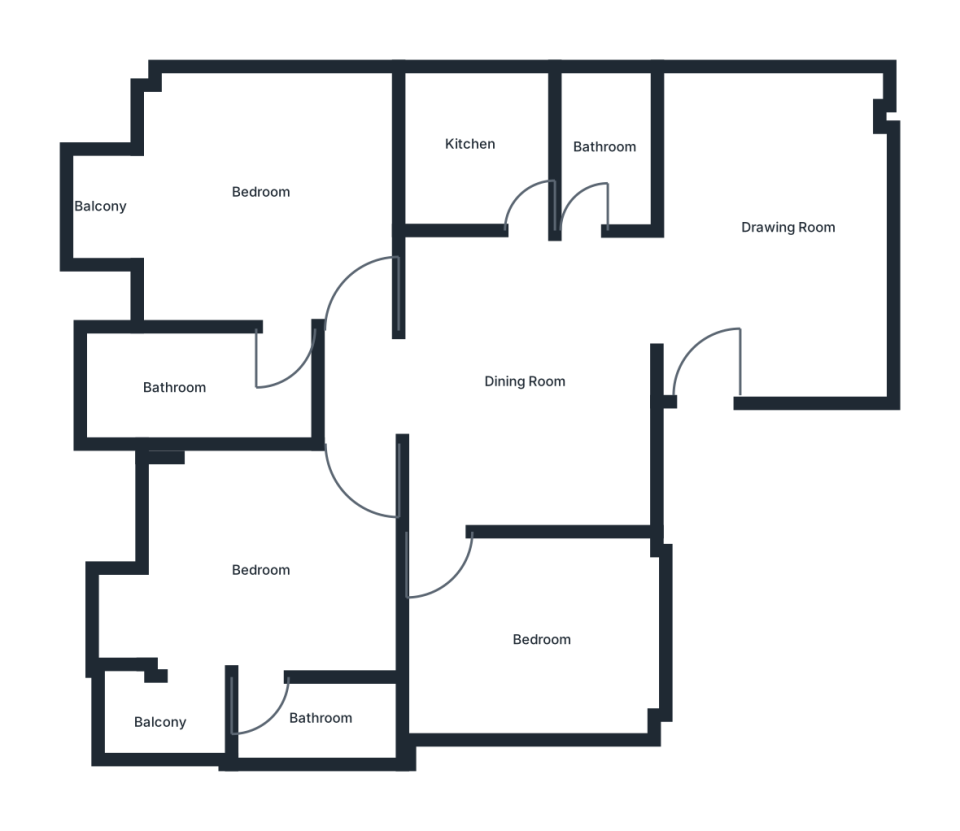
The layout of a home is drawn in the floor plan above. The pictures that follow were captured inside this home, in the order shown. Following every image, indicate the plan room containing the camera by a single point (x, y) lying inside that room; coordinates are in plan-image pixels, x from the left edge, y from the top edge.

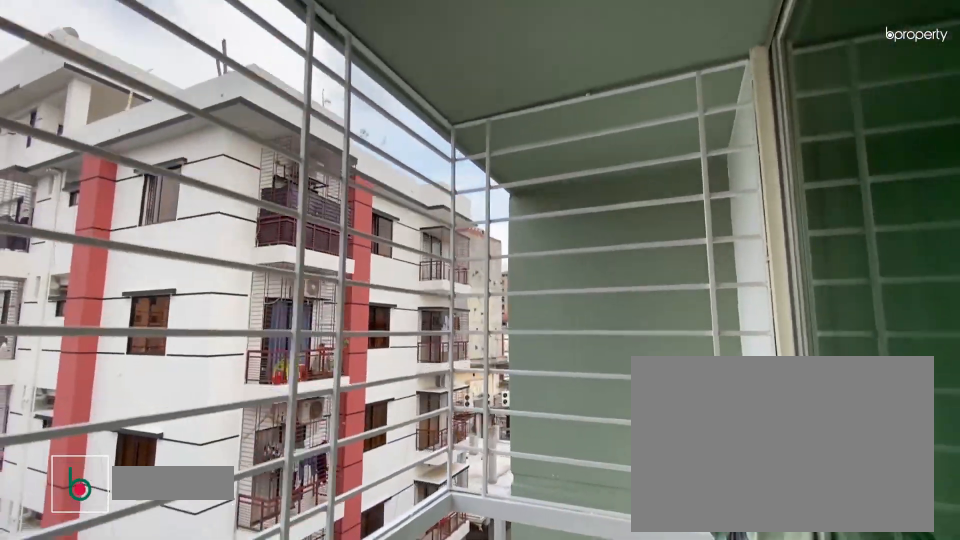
(95, 192)
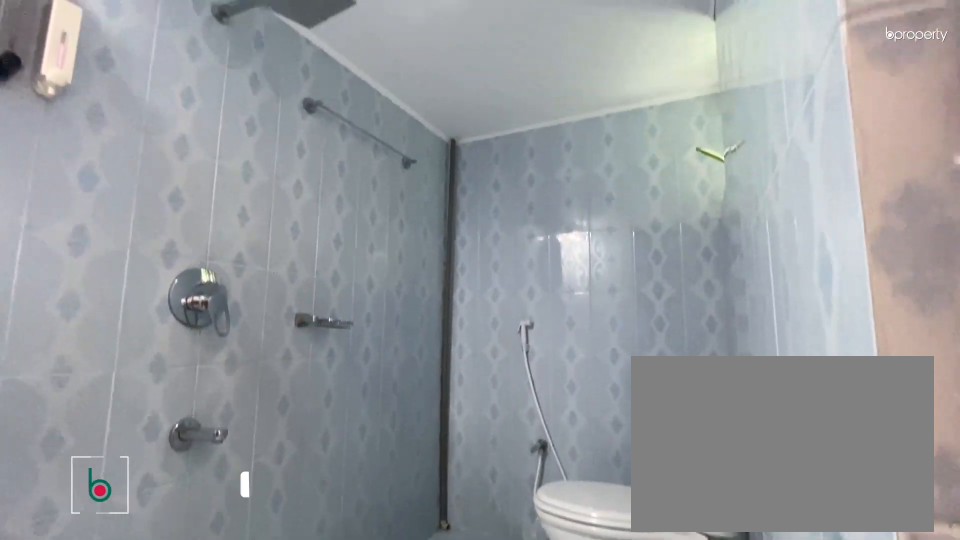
(191, 381)
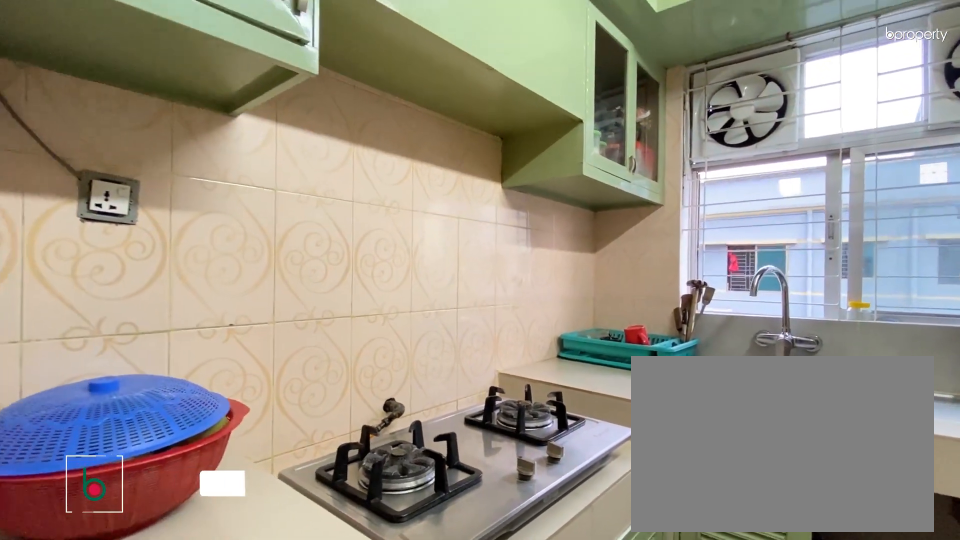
(487, 154)
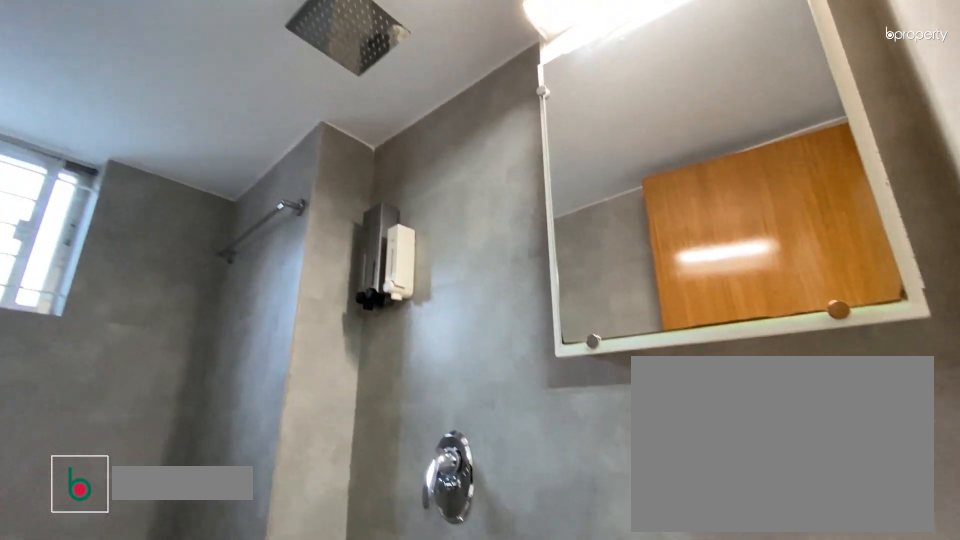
(609, 133)
